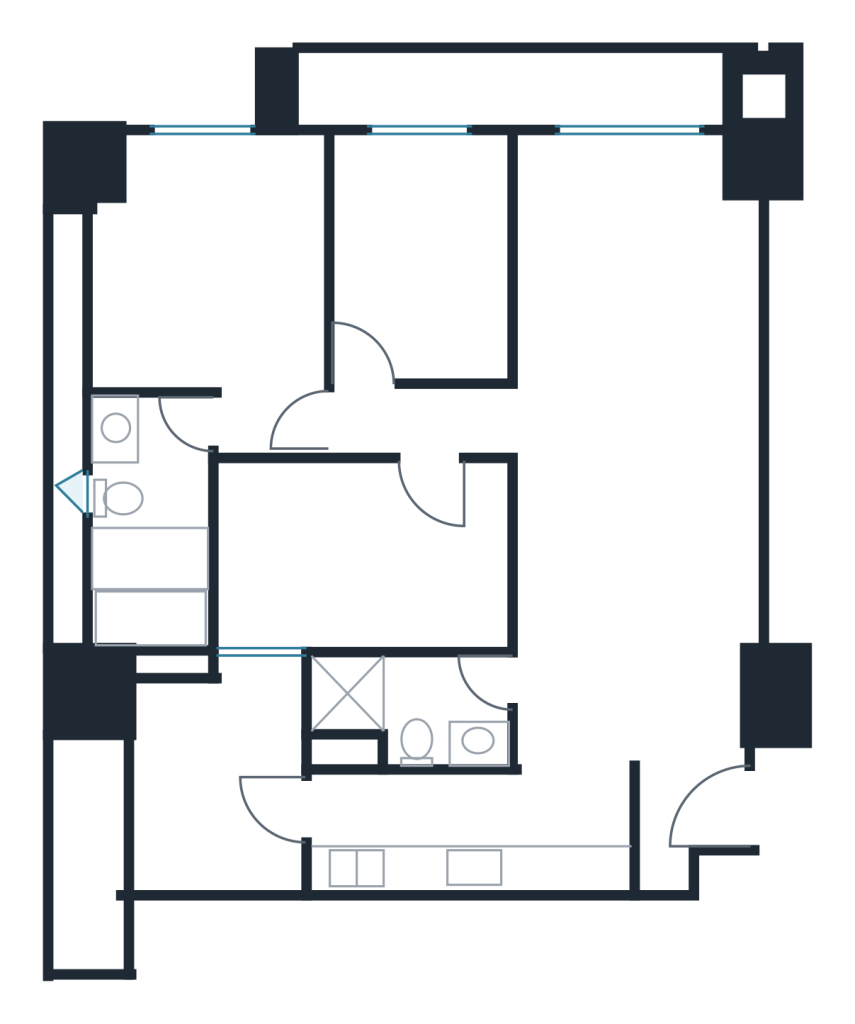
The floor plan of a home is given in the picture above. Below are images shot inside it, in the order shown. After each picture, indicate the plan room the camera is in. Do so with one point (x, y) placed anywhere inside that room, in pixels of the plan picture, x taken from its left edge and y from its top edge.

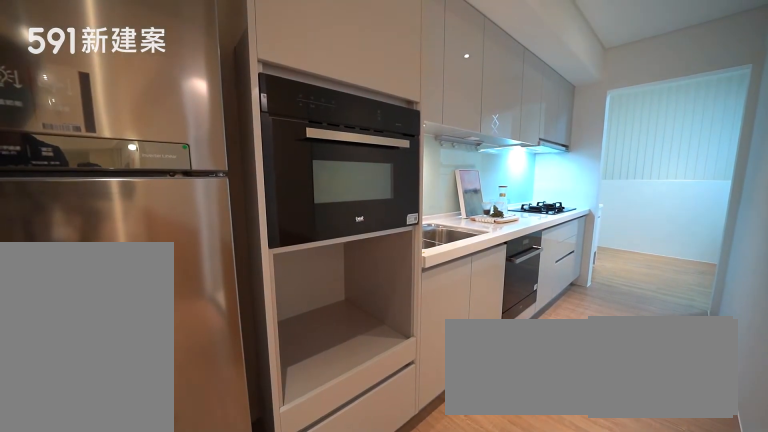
(471, 831)
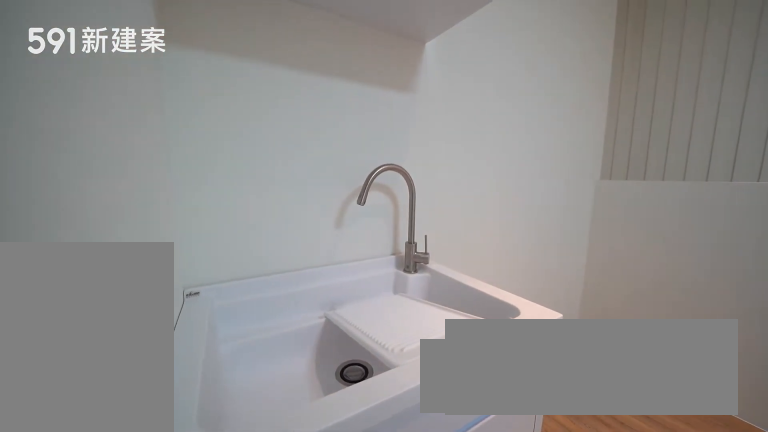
(218, 771)
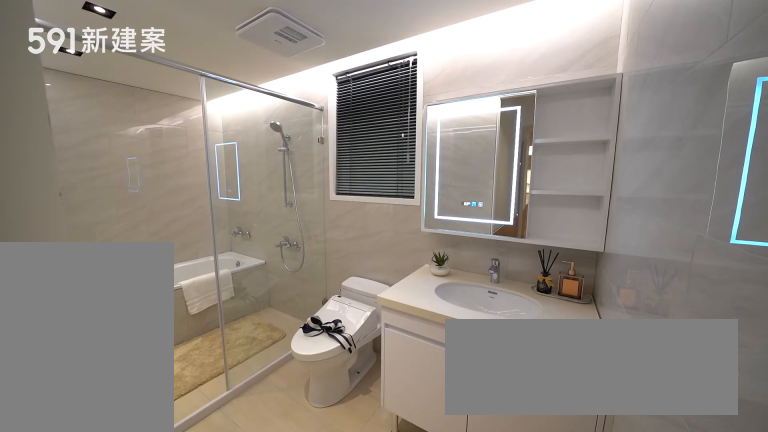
(152, 516)
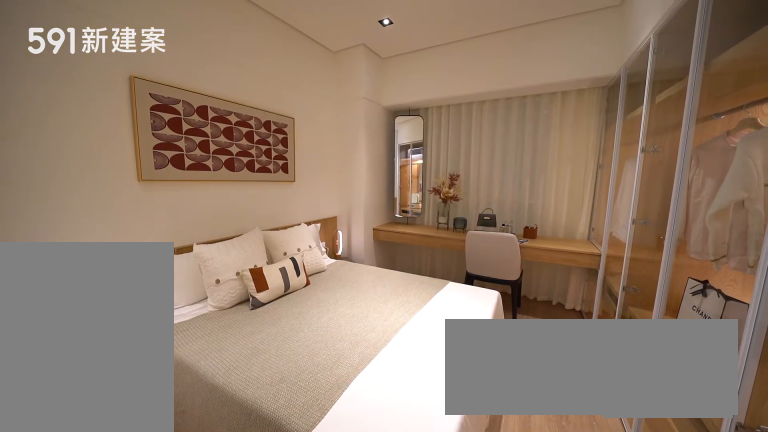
(205, 255)
